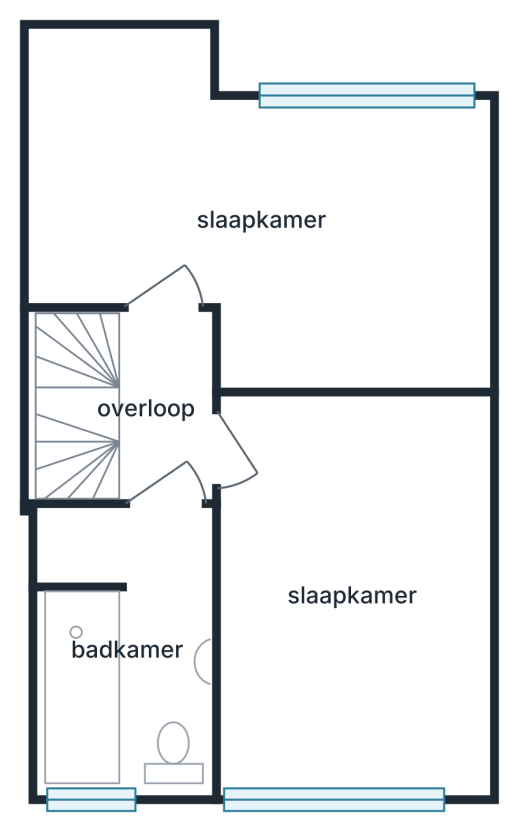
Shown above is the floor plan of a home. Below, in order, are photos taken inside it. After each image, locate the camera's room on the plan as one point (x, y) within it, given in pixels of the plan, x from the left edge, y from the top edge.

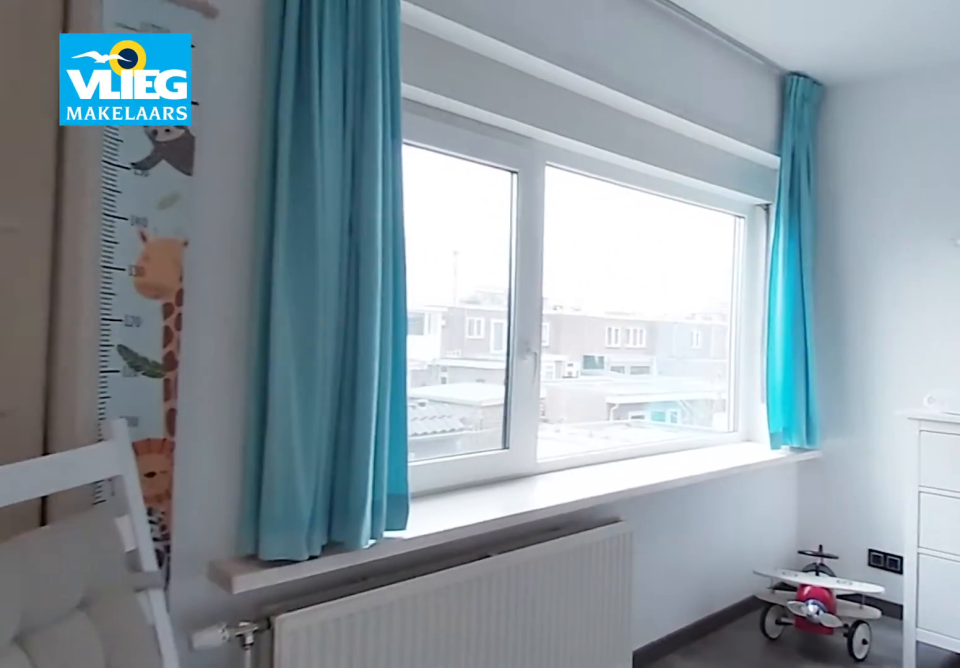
(87, 167)
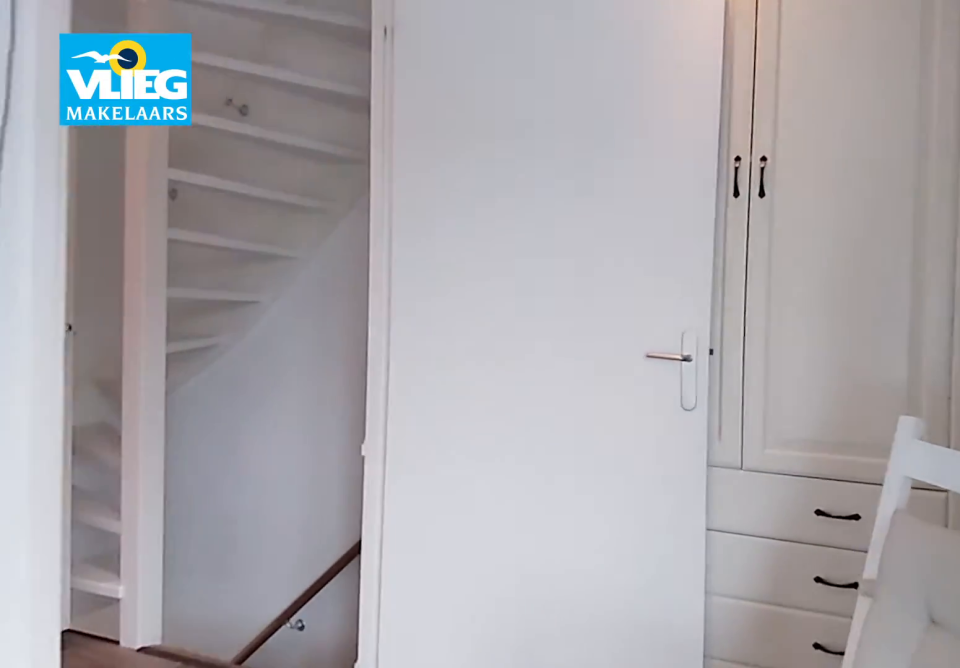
(87, 167)
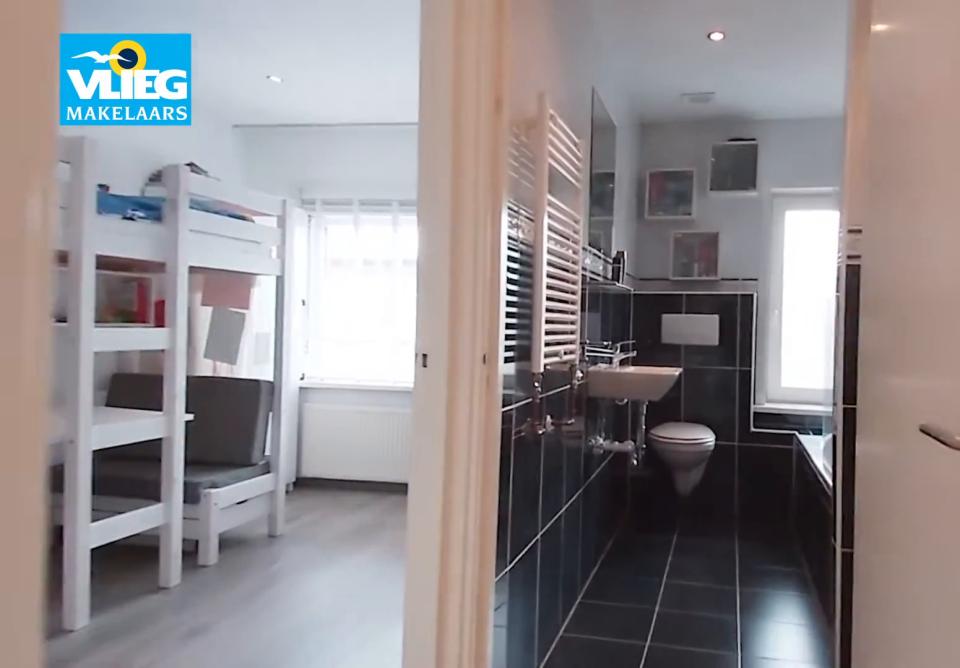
(158, 431)
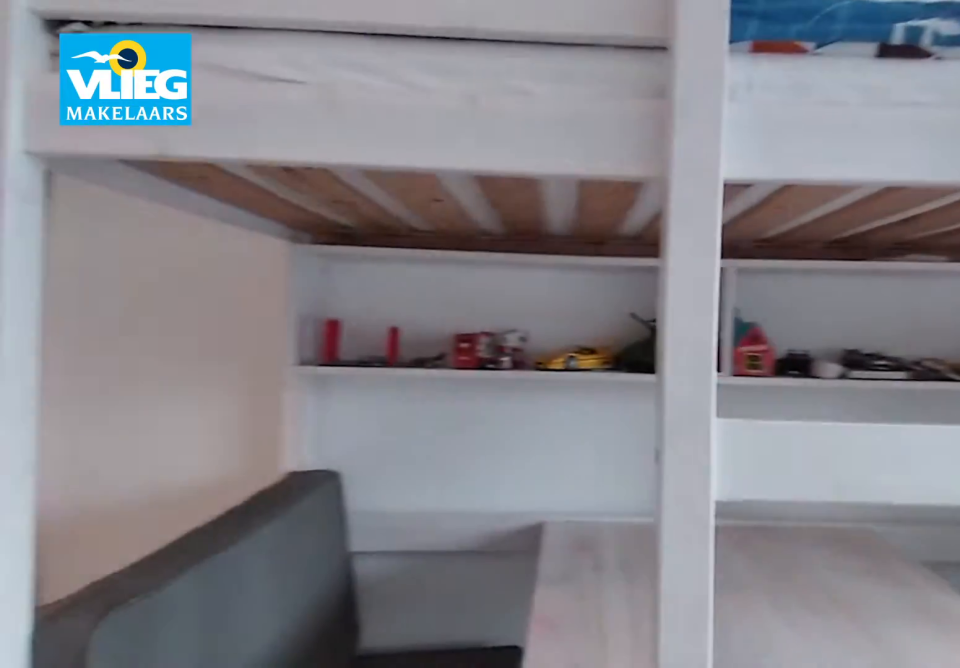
(270, 706)
